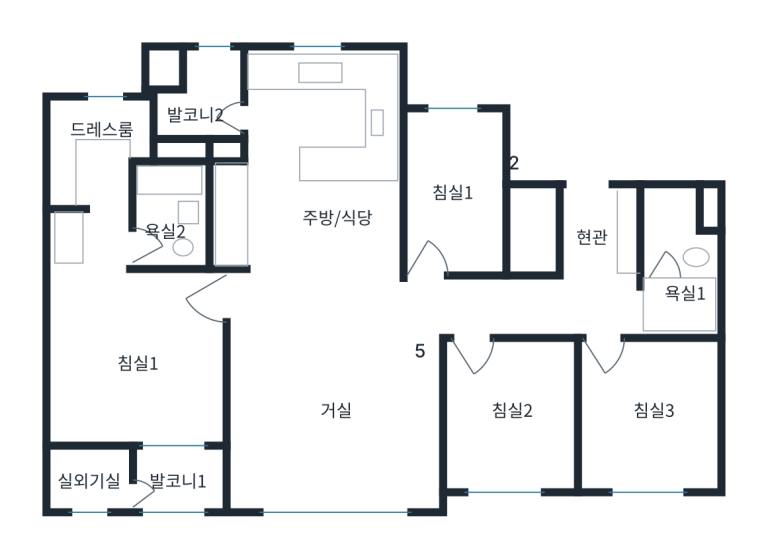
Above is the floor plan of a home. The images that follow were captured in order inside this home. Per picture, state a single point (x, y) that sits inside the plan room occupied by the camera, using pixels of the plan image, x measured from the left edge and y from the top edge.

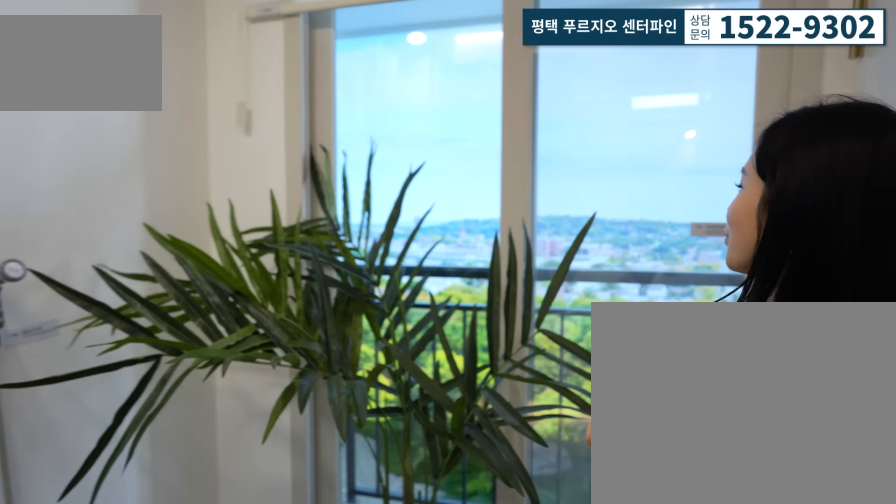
(168, 482)
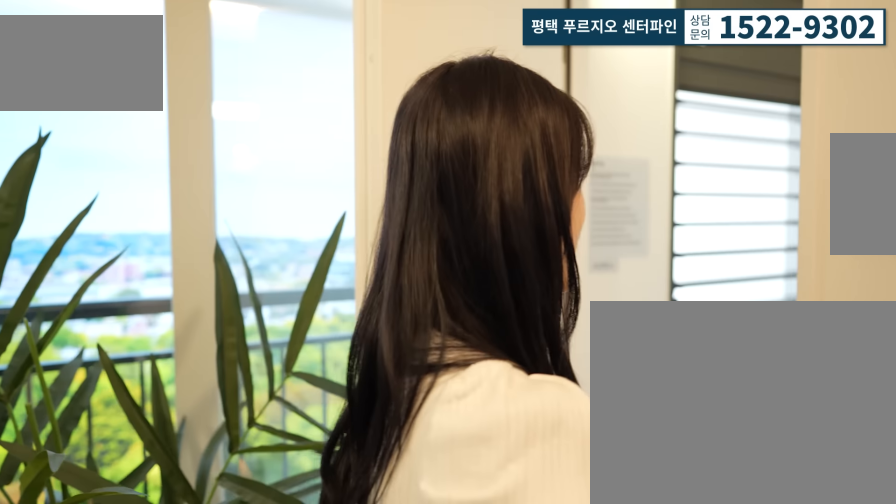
(168, 470)
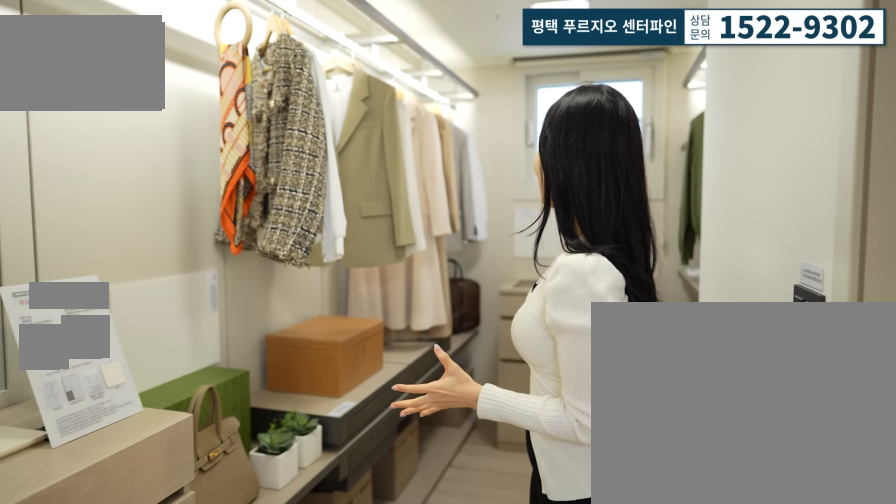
(93, 165)
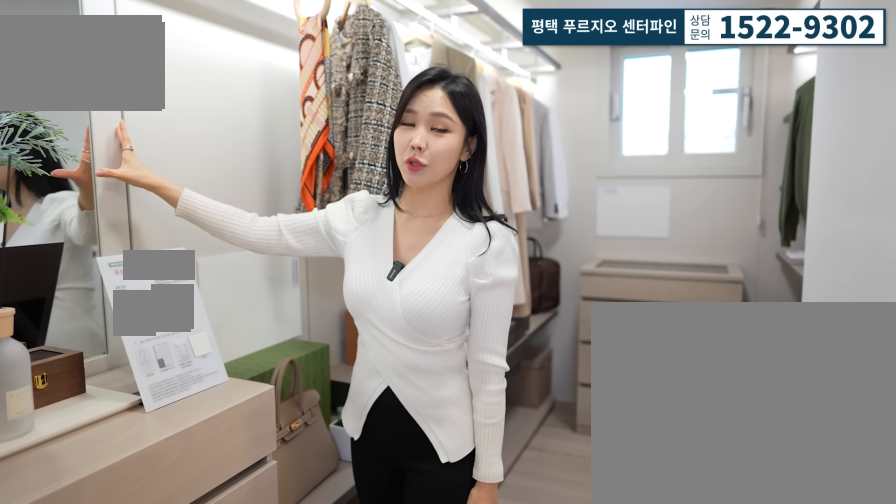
(100, 178)
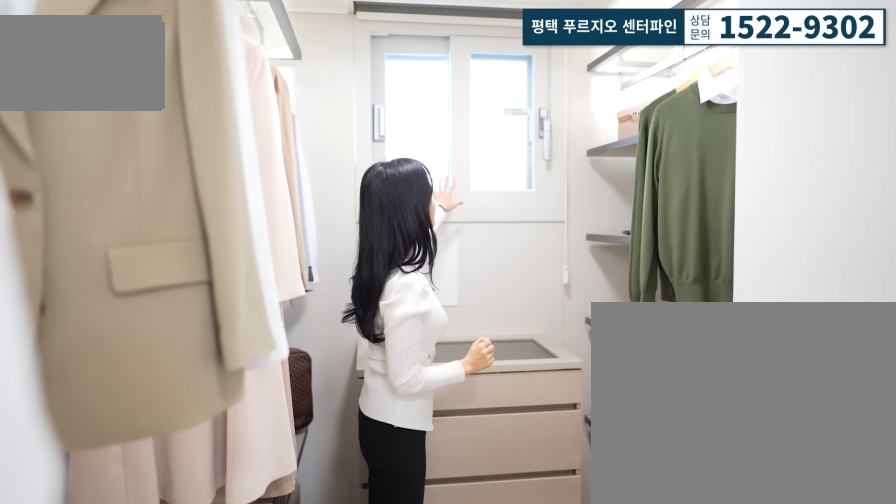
(100, 178)
